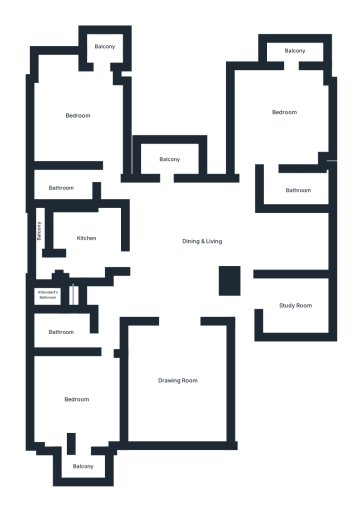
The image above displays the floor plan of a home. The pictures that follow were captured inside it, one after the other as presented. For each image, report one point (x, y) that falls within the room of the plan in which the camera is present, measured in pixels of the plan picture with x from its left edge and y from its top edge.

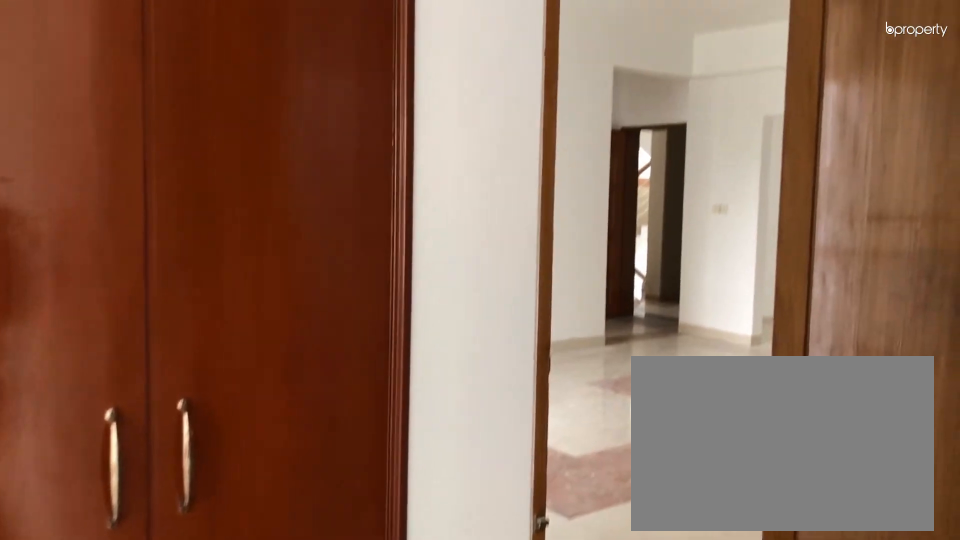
(76, 118)
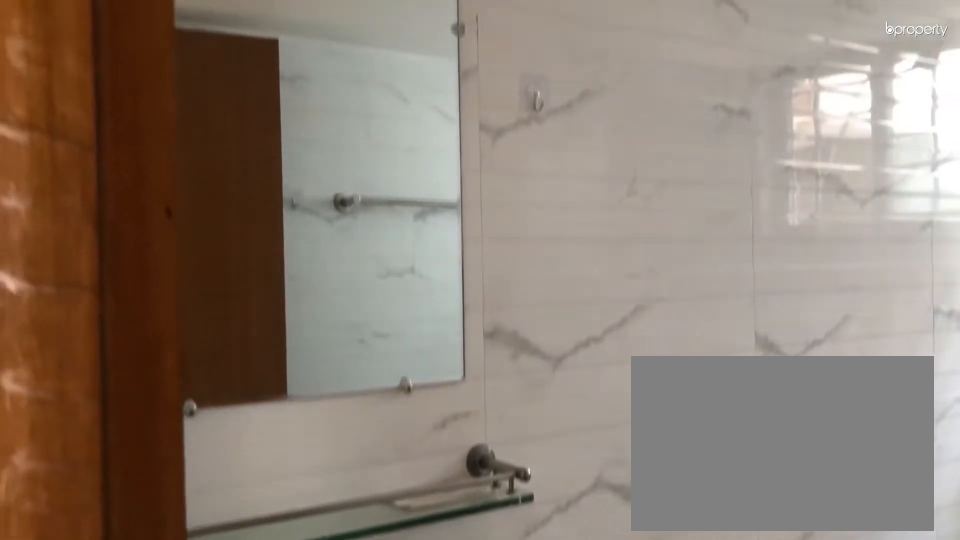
(64, 184)
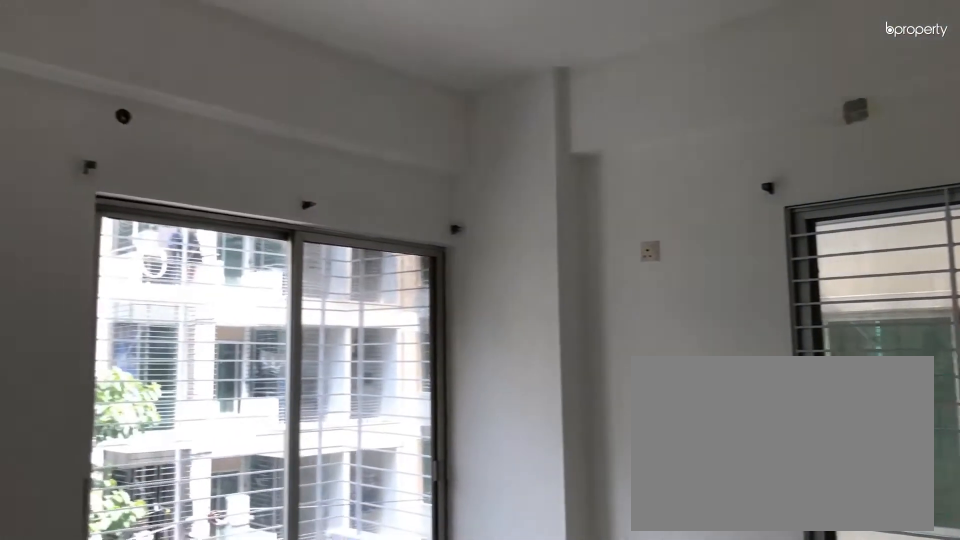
(282, 111)
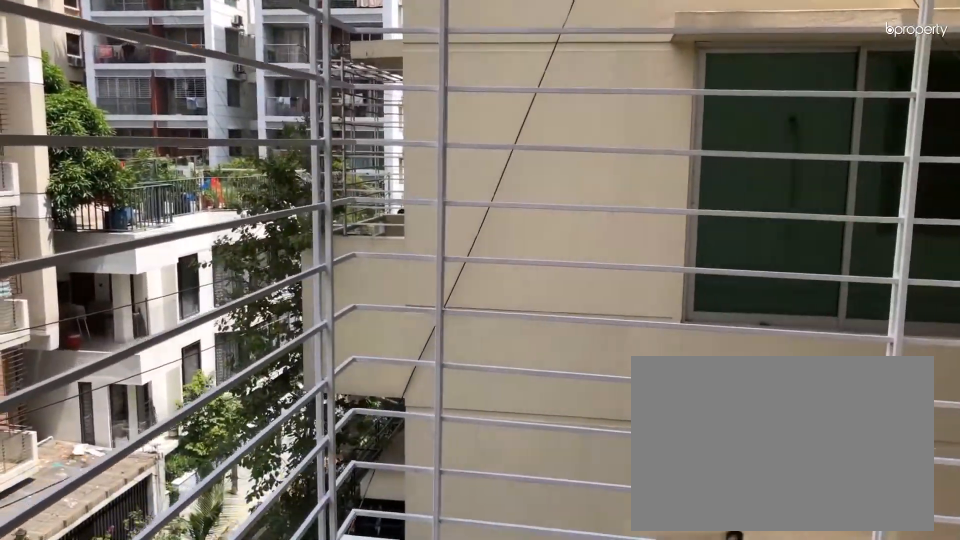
(291, 53)
